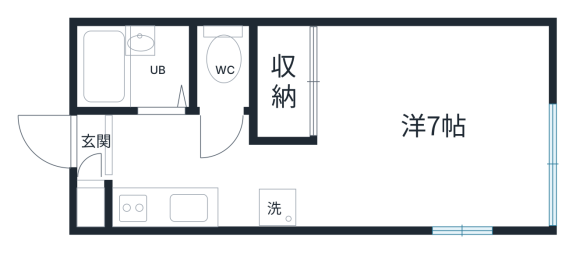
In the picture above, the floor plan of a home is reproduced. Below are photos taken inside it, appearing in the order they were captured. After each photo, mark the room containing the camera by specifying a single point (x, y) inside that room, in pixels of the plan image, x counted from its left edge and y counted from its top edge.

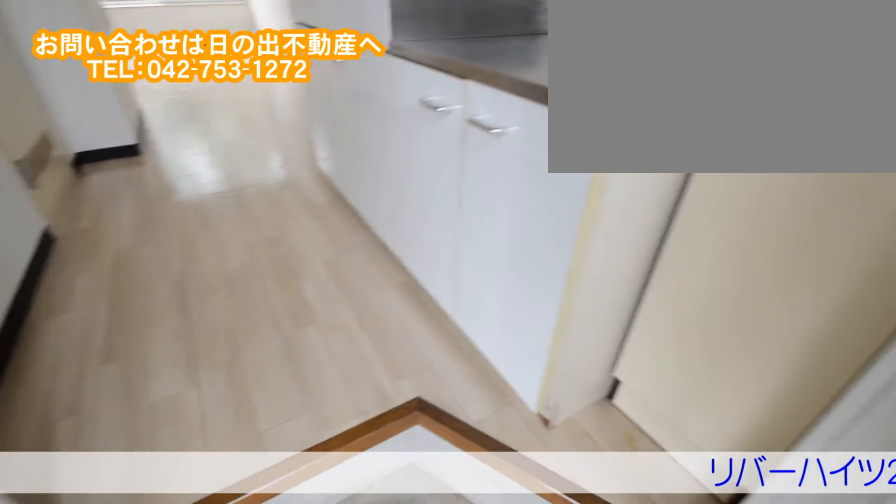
(147, 145)
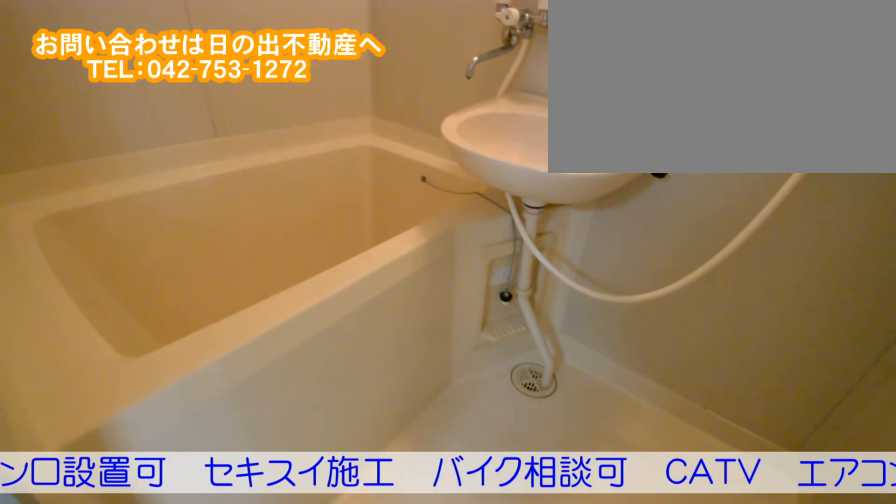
(128, 75)
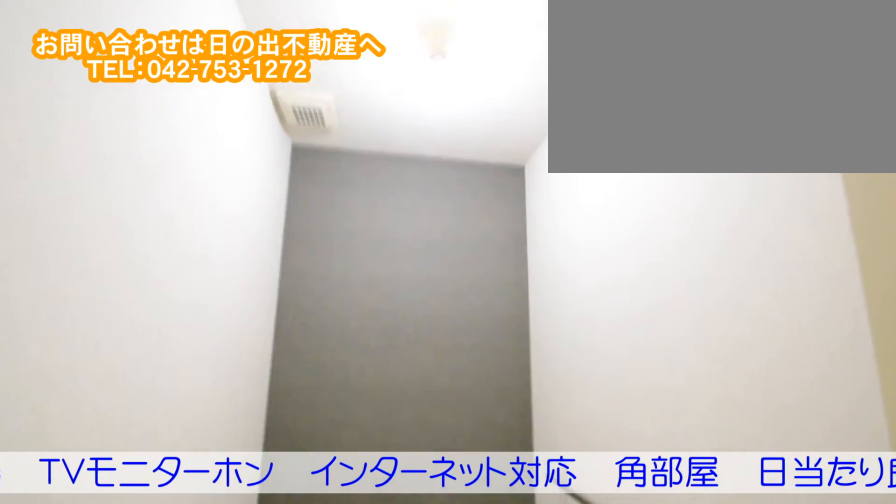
(217, 72)
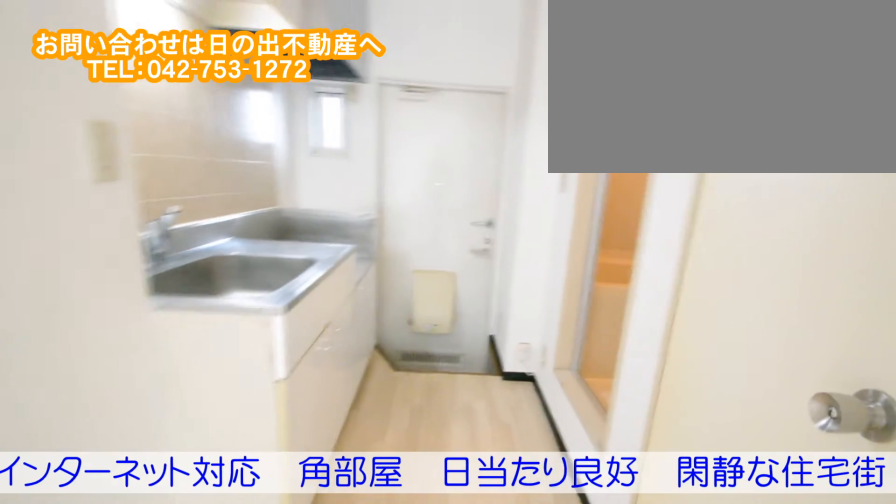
(187, 148)
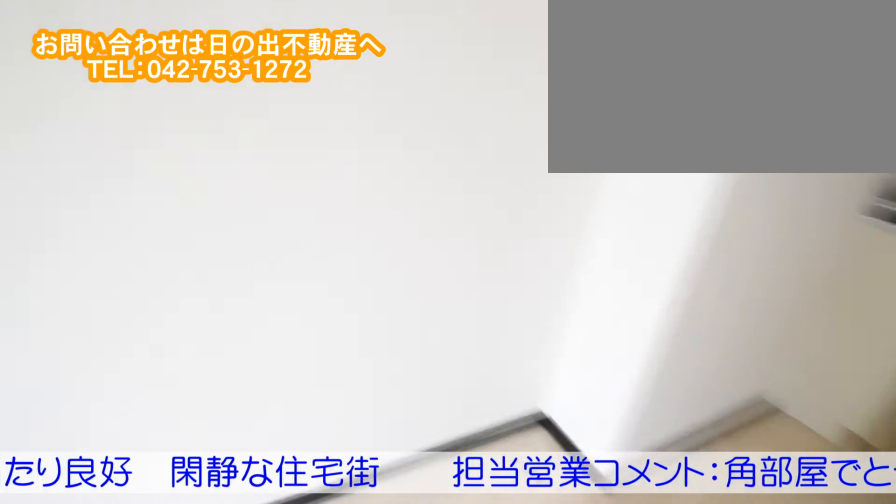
(187, 148)
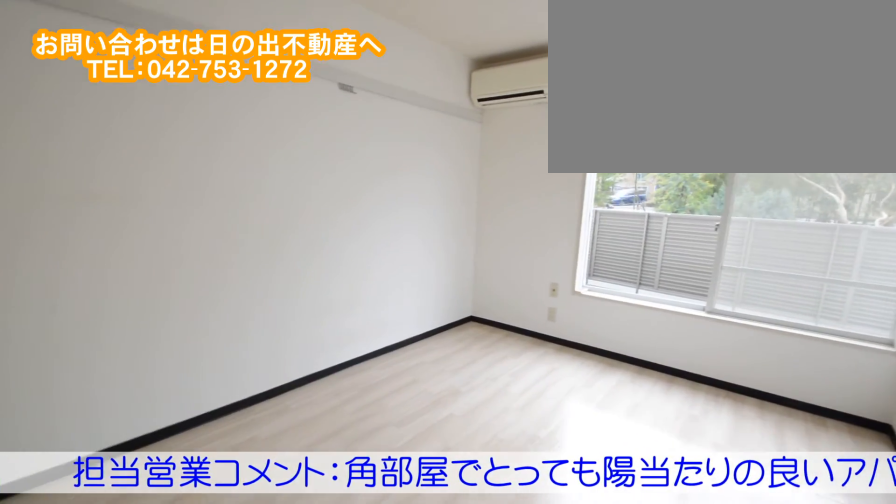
(441, 81)
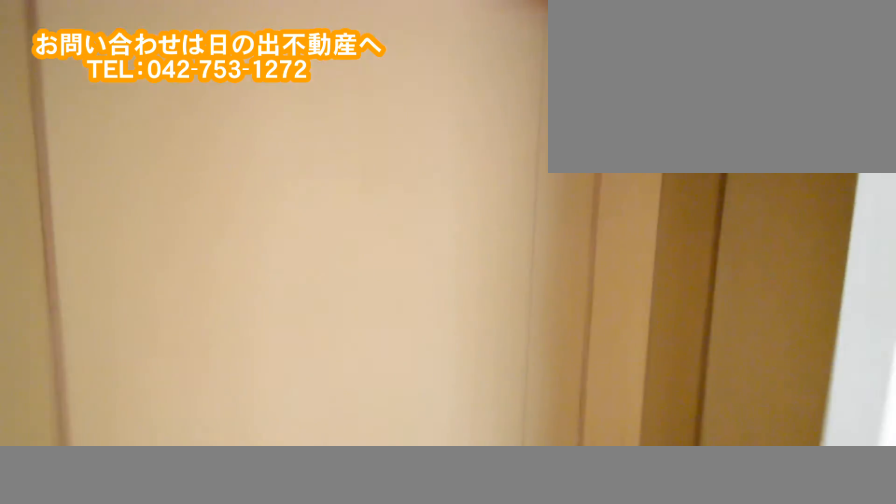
(440, 81)
